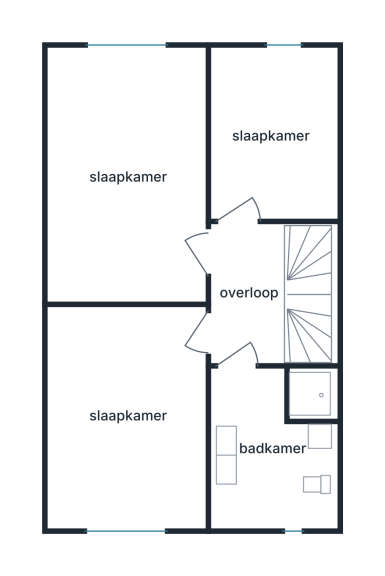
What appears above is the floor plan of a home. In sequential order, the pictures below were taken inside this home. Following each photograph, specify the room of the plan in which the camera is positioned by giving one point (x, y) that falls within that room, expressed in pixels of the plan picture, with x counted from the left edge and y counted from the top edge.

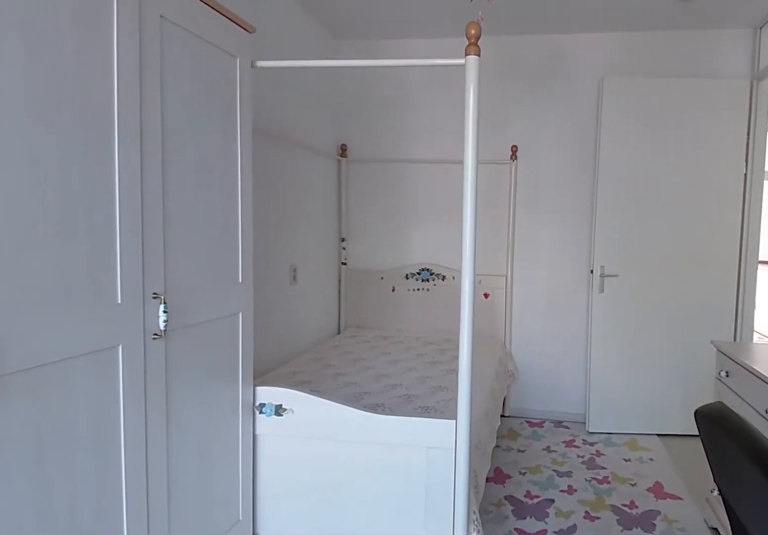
(128, 443)
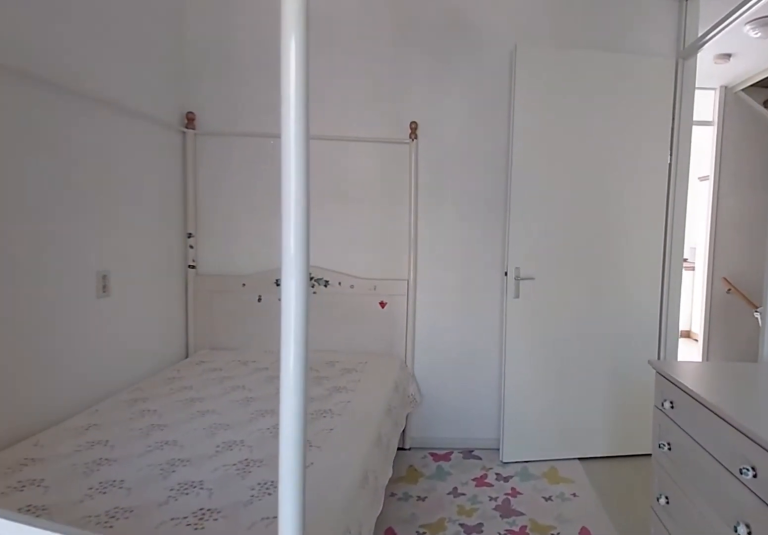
(128, 443)
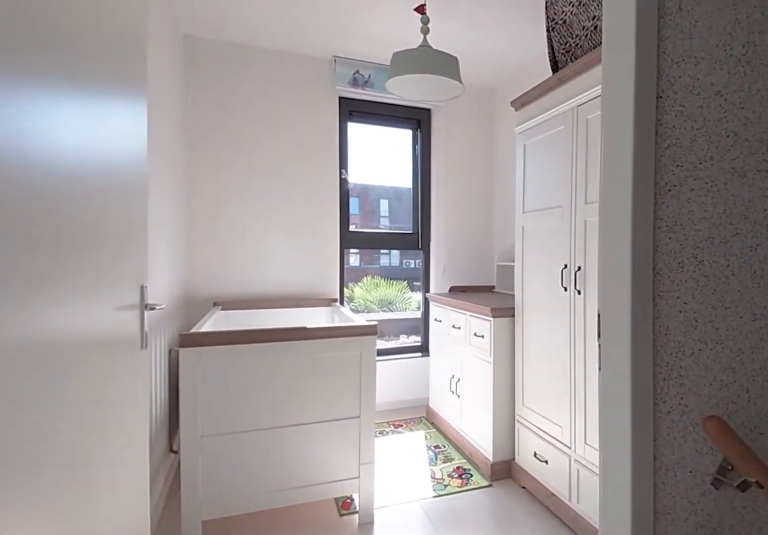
(272, 292)
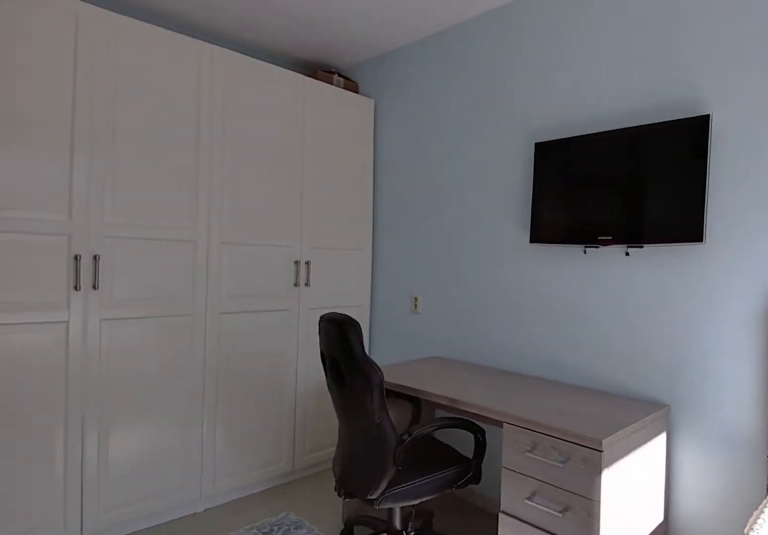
(55, 178)
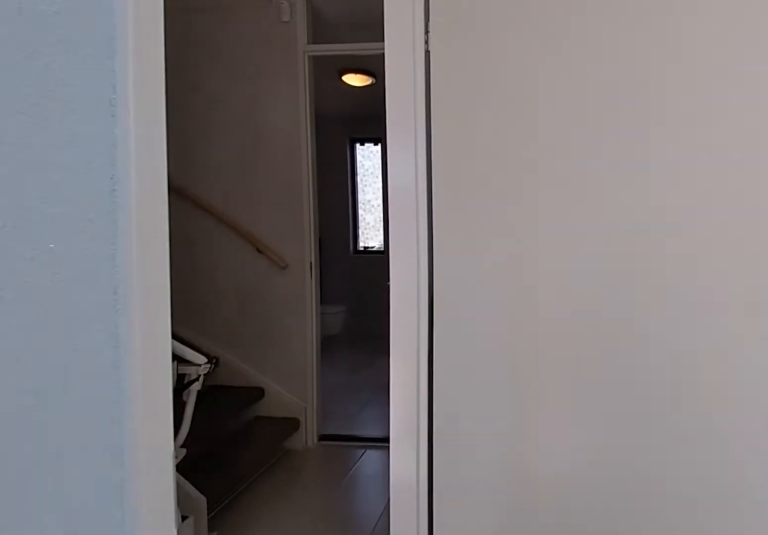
(93, 122)
